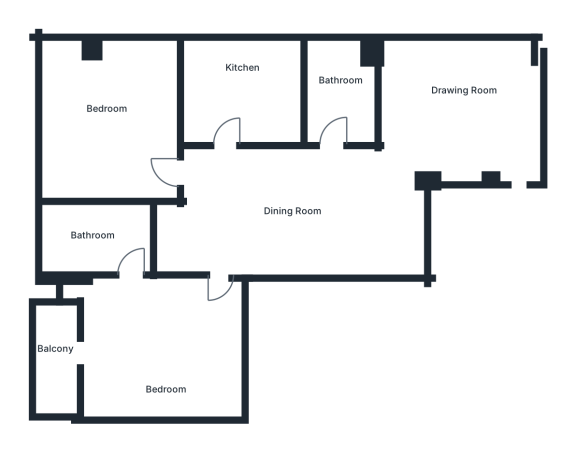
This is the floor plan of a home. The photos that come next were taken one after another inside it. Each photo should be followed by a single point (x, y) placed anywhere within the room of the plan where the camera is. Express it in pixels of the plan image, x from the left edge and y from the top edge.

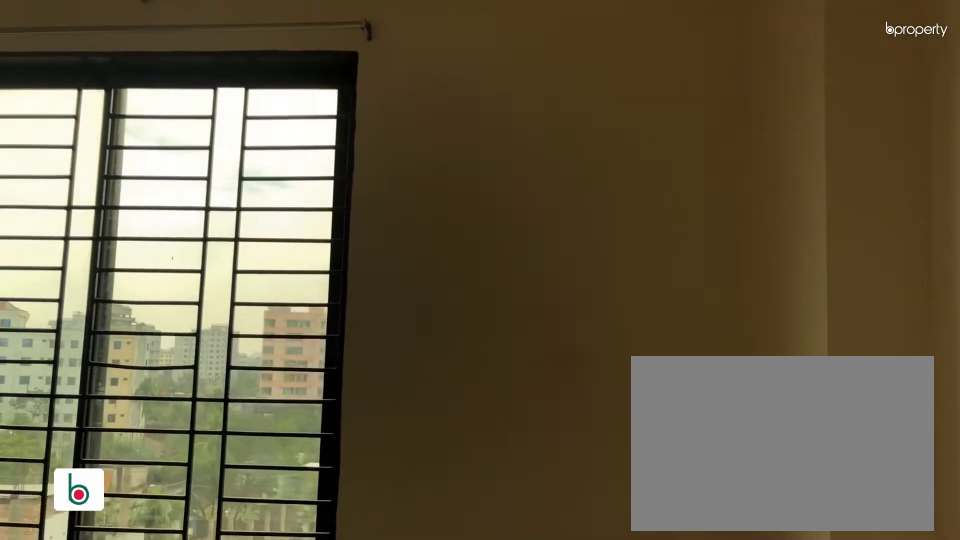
(459, 112)
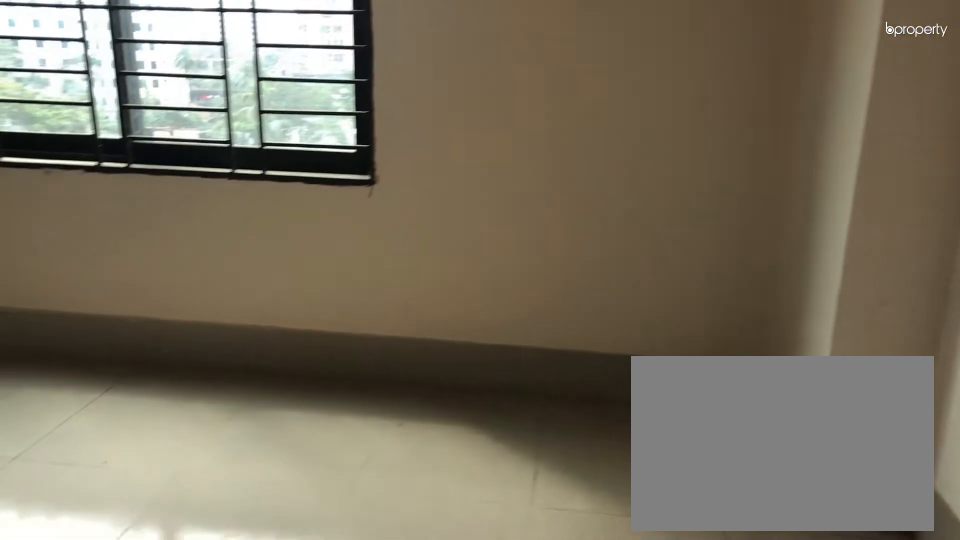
(459, 112)
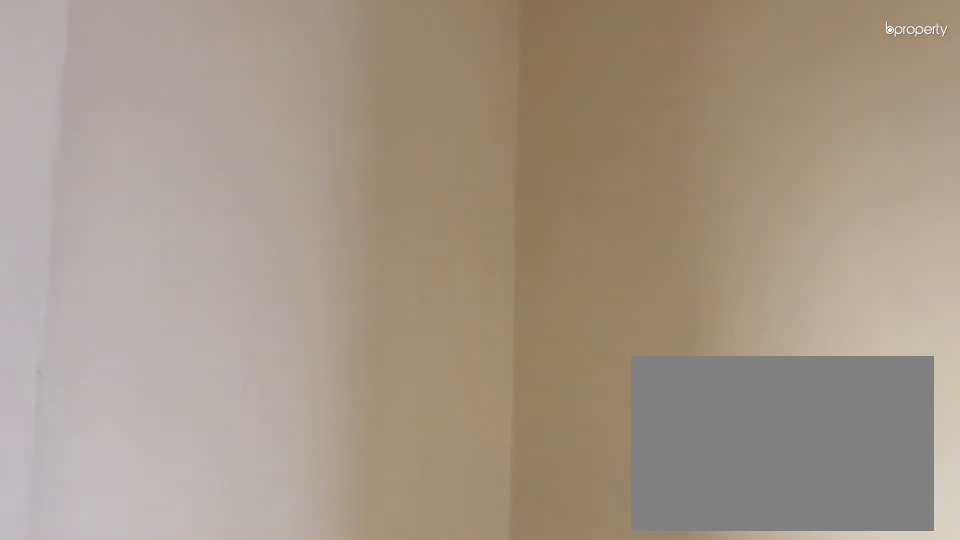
(294, 202)
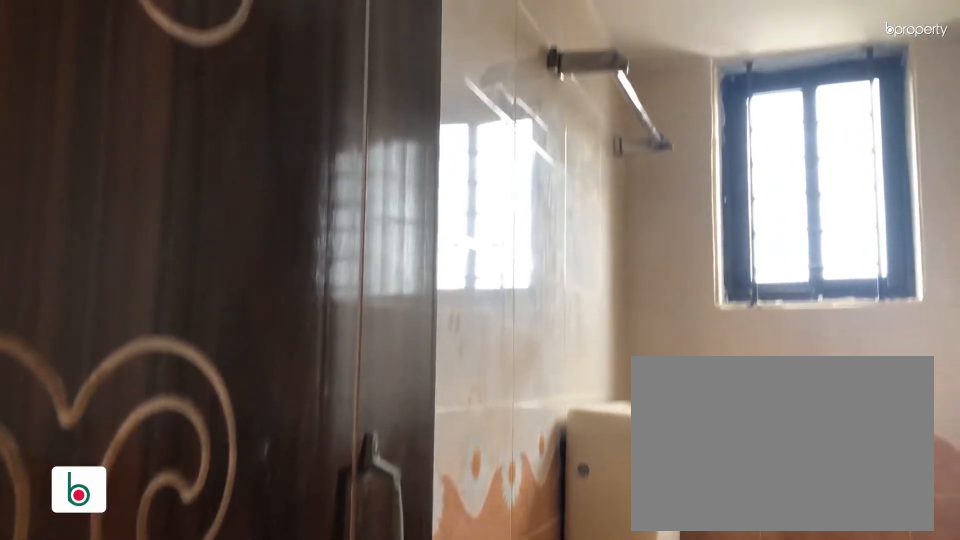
(346, 80)
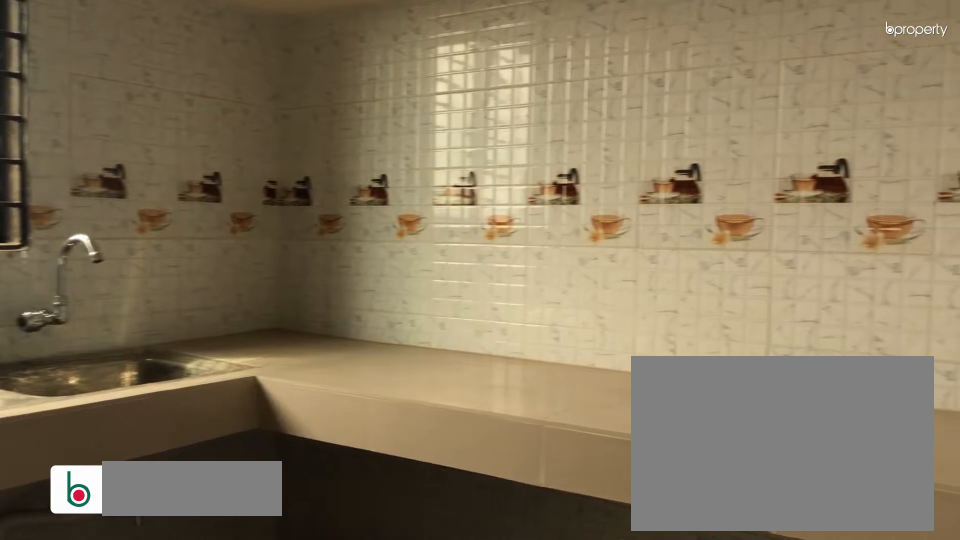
(245, 89)
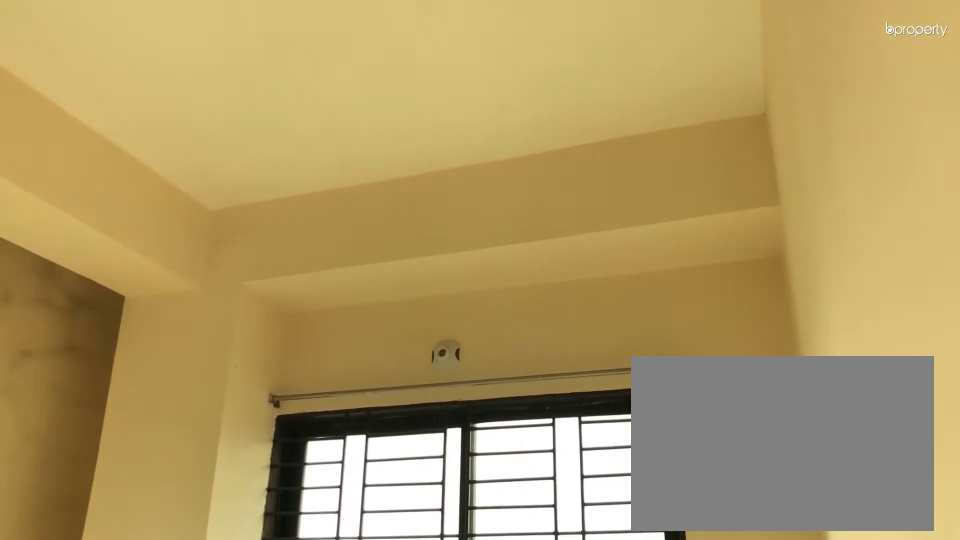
(111, 121)
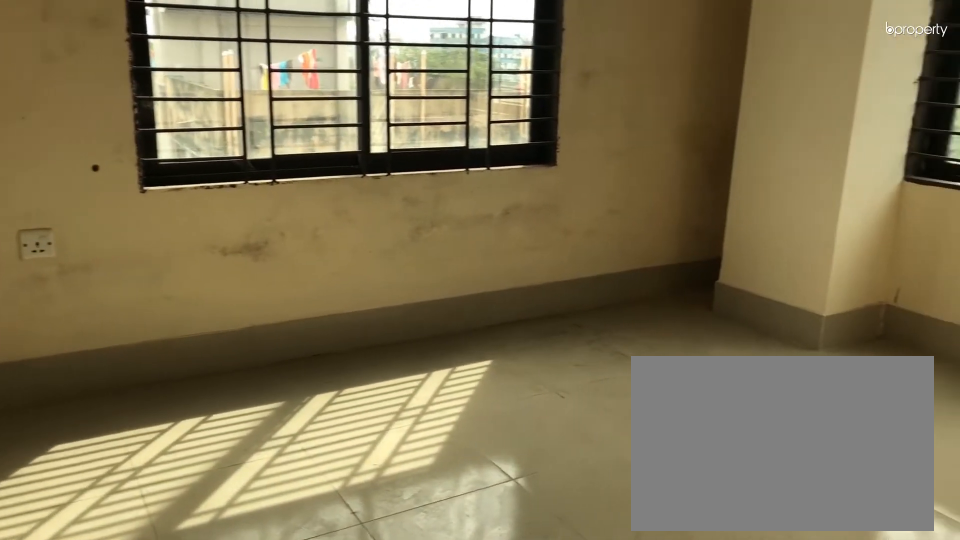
(111, 121)
